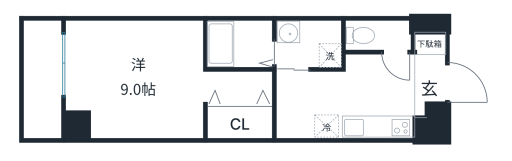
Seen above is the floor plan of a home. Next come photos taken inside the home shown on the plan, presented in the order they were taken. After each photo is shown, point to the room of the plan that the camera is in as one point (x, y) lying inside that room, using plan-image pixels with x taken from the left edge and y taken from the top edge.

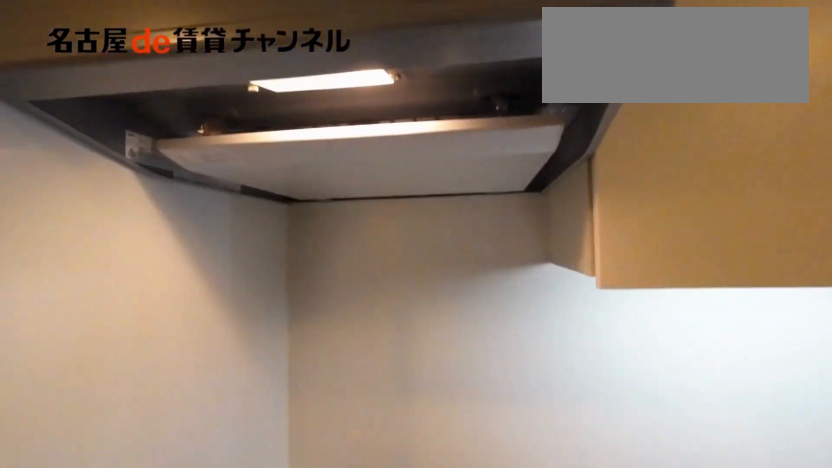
(365, 126)
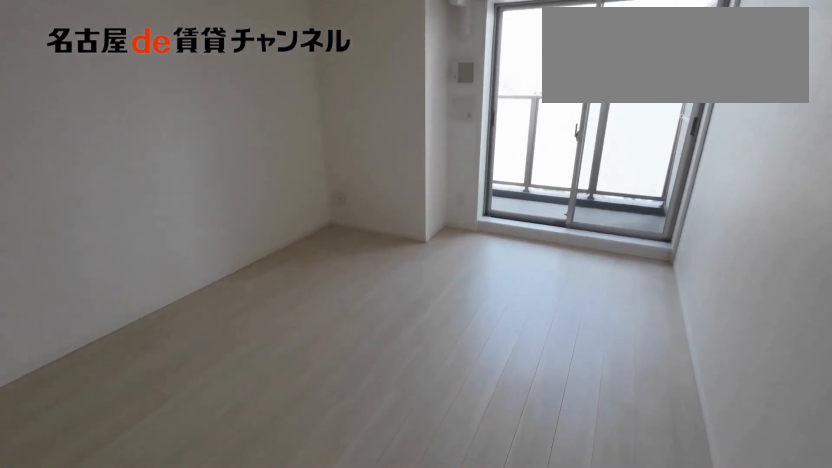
(132, 79)
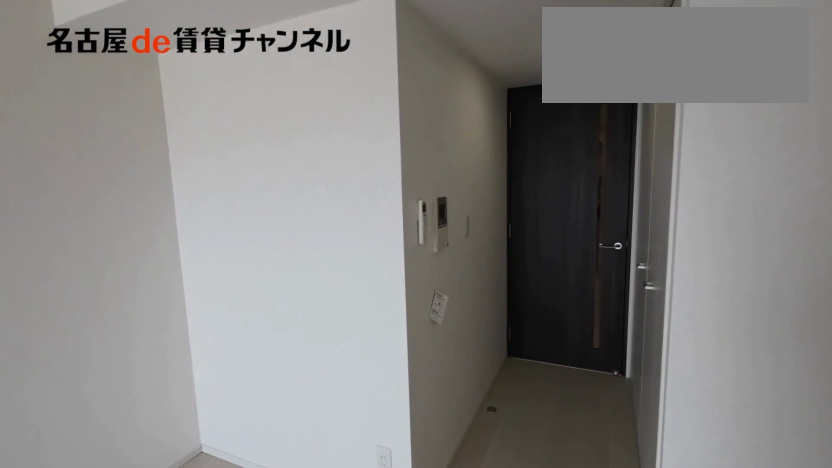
(132, 79)
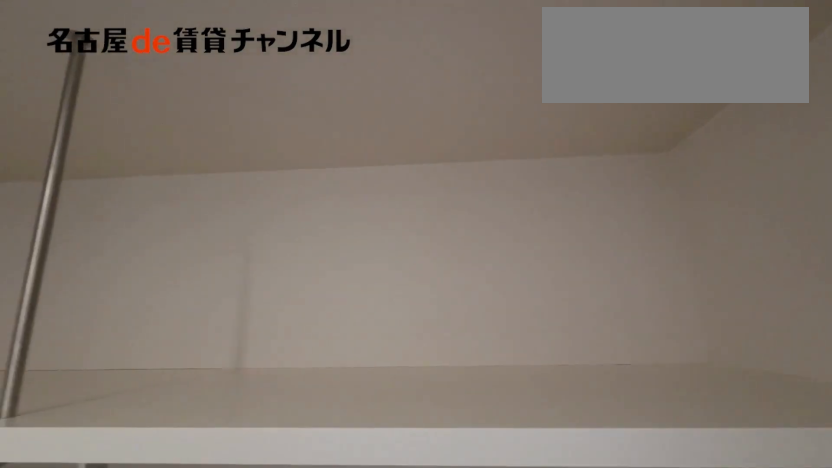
(240, 122)
